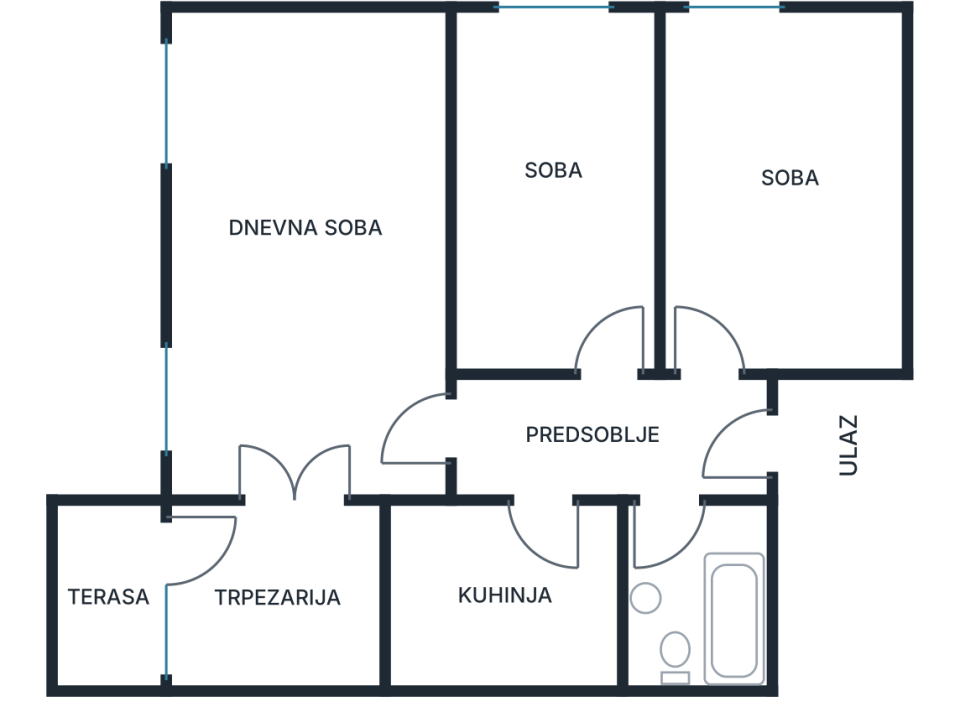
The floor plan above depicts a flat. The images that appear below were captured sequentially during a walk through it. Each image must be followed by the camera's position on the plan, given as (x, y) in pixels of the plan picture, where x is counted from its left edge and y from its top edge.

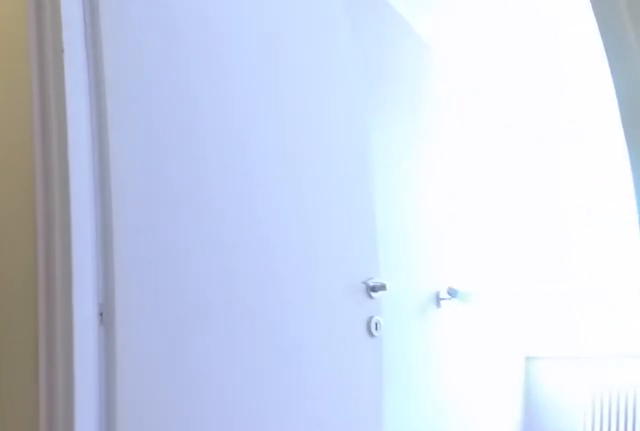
(767, 427)
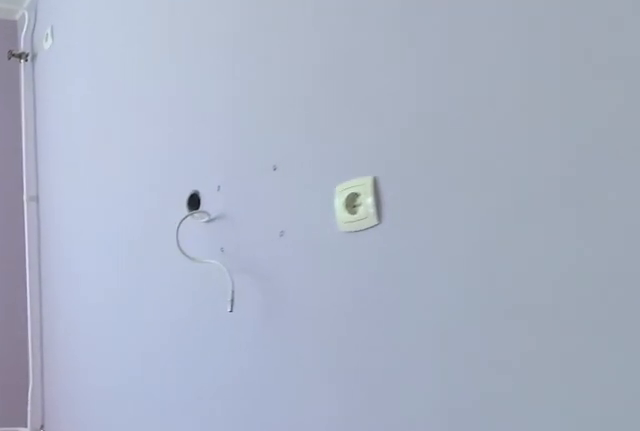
(844, 162)
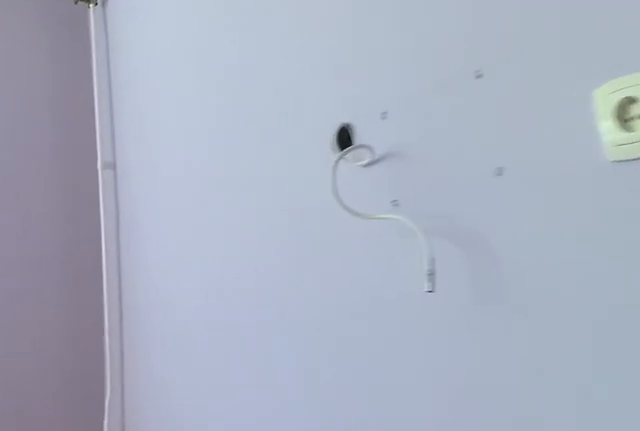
(863, 134)
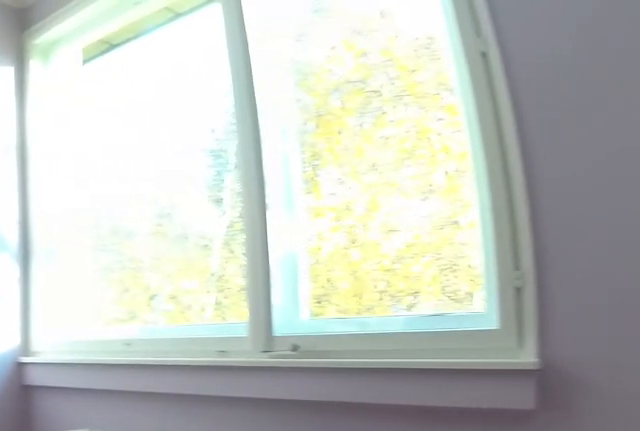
(884, 118)
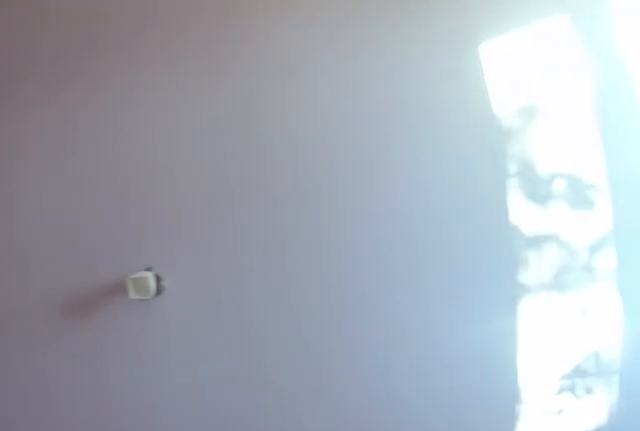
(877, 90)
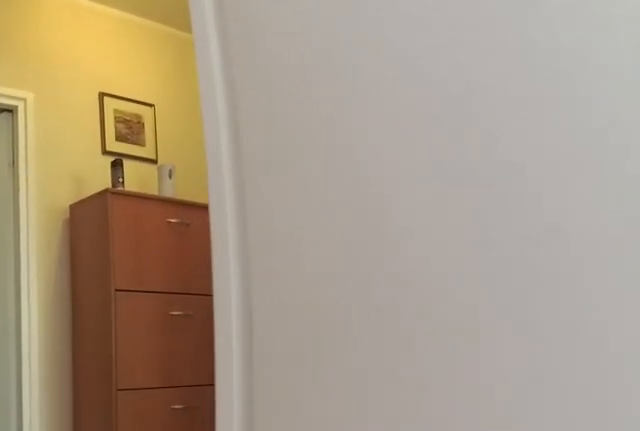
(777, 310)
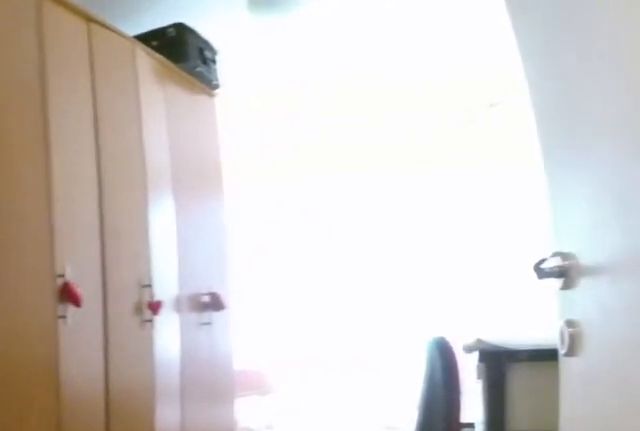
(639, 414)
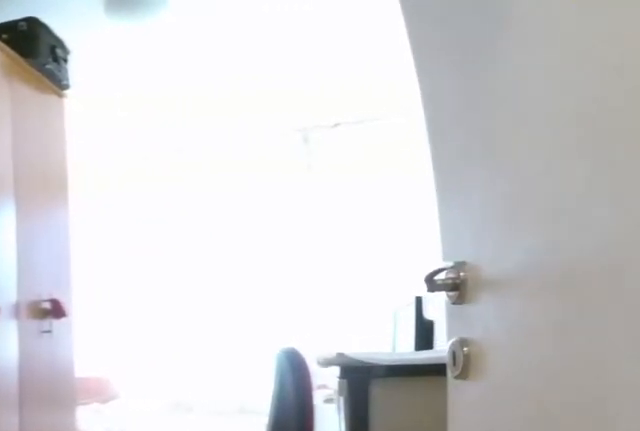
(628, 406)
